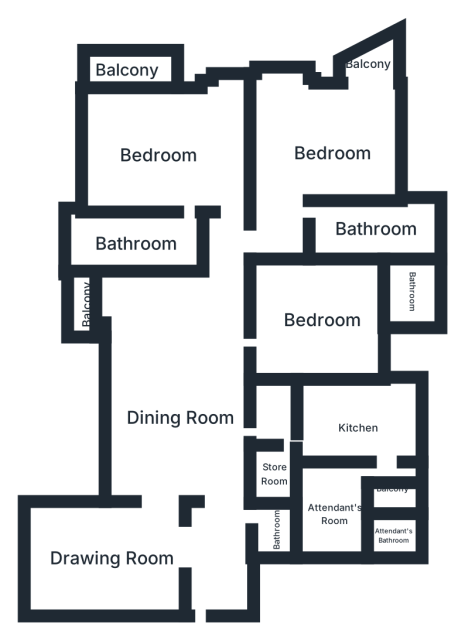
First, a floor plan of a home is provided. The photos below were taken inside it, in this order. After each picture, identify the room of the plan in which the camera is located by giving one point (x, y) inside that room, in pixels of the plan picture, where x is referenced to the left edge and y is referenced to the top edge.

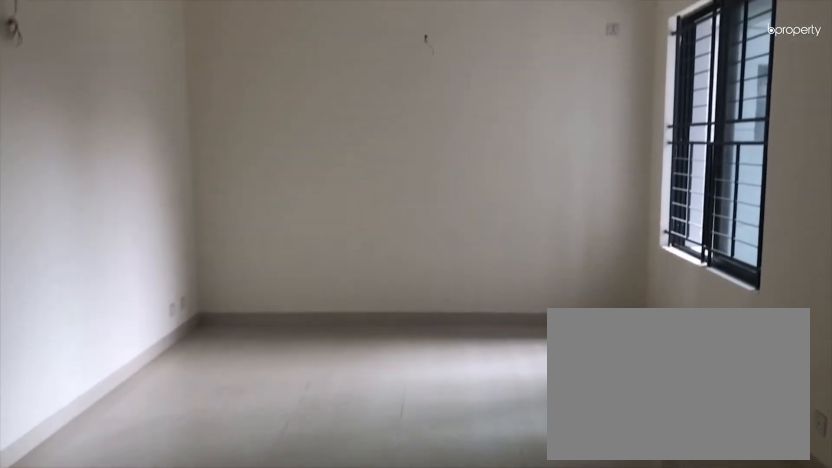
(117, 555)
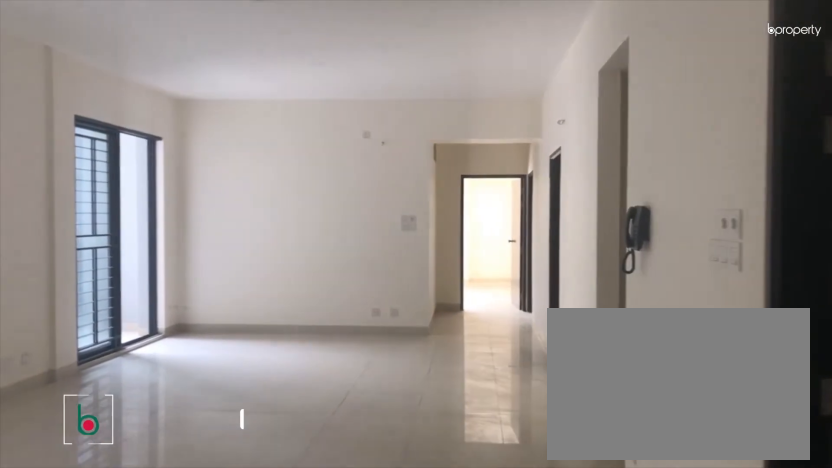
(182, 420)
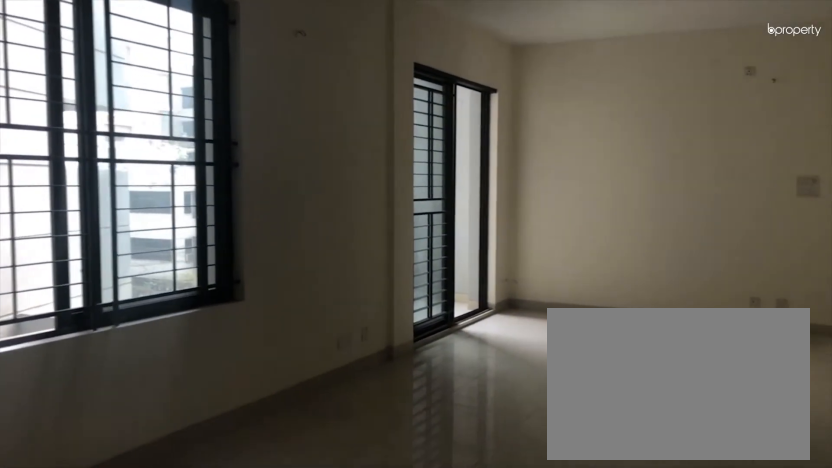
(182, 420)
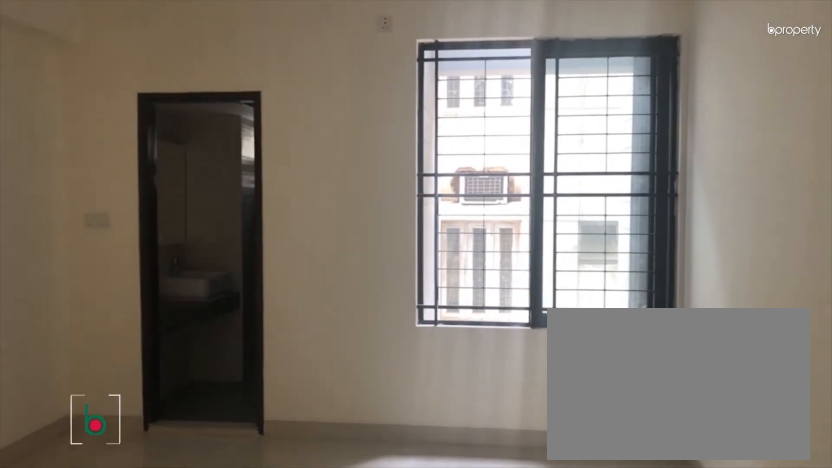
(321, 316)
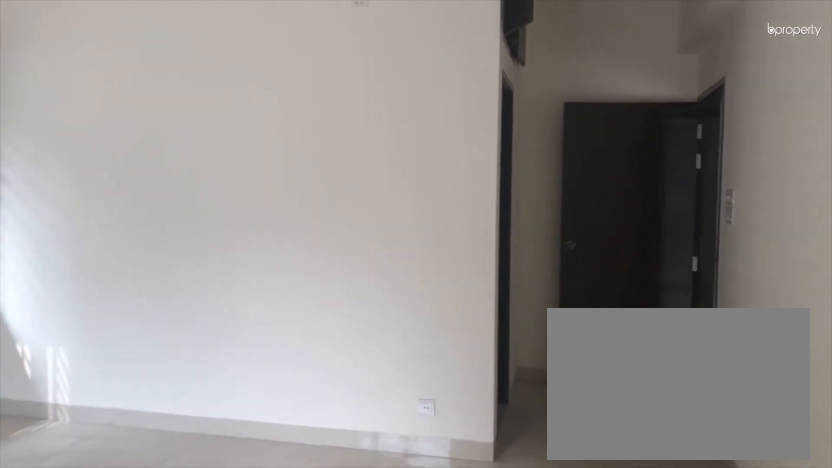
(332, 158)
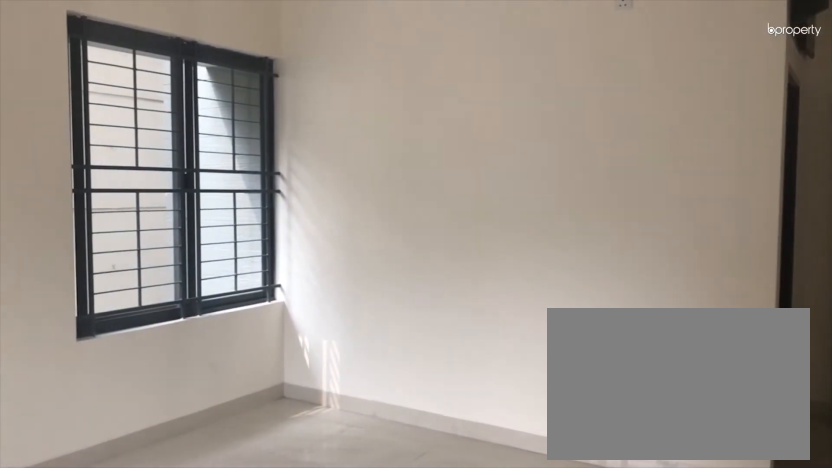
(332, 158)
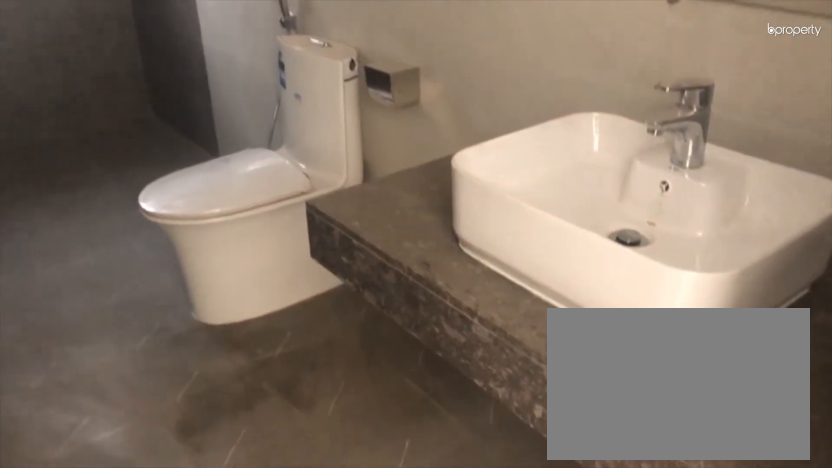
(373, 235)
